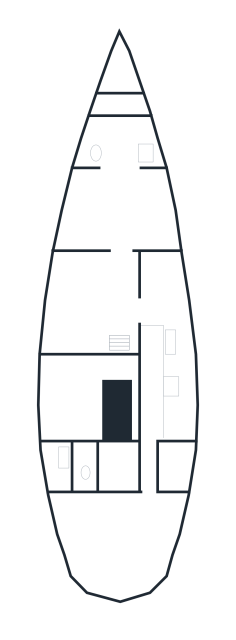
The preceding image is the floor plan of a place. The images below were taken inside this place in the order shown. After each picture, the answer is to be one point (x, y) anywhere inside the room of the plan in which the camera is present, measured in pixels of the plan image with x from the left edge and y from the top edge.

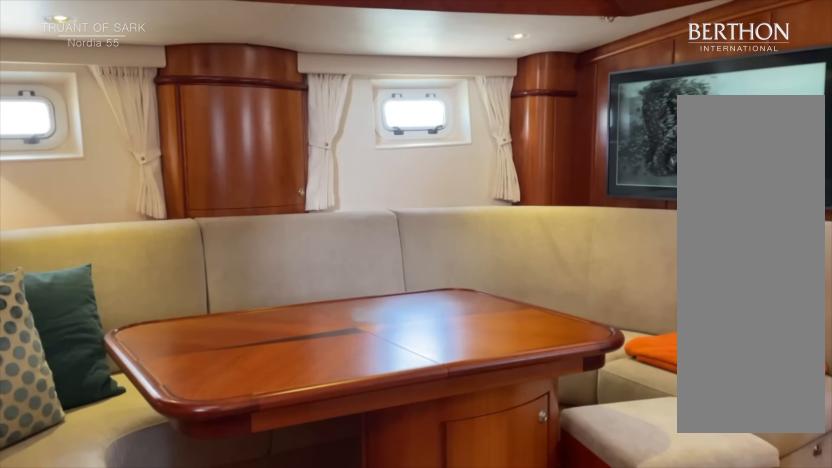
(116, 301)
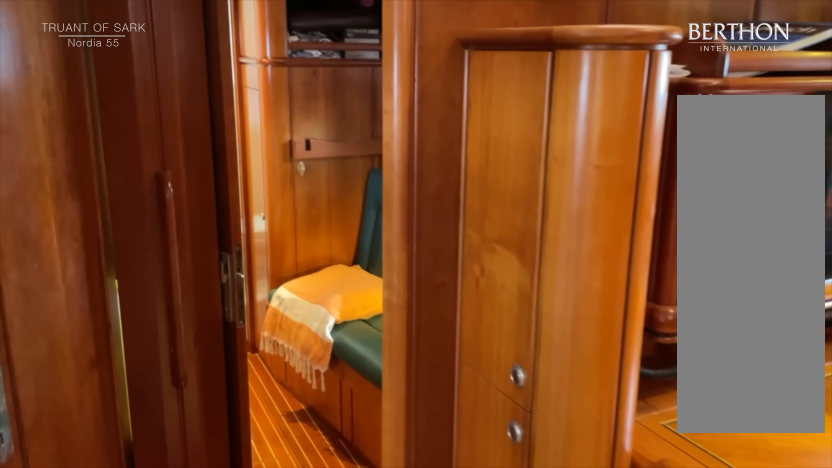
(116, 302)
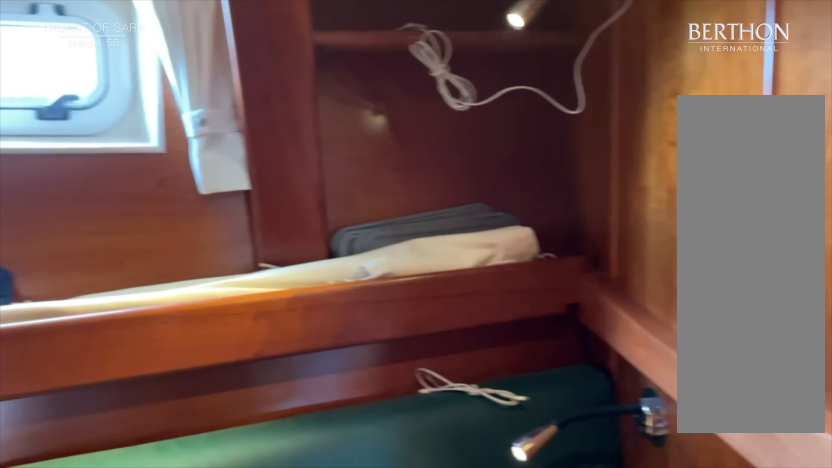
(116, 212)
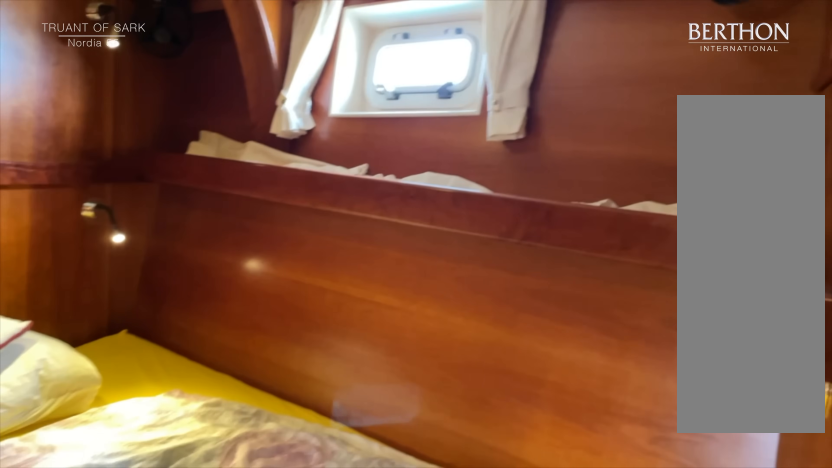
(116, 212)
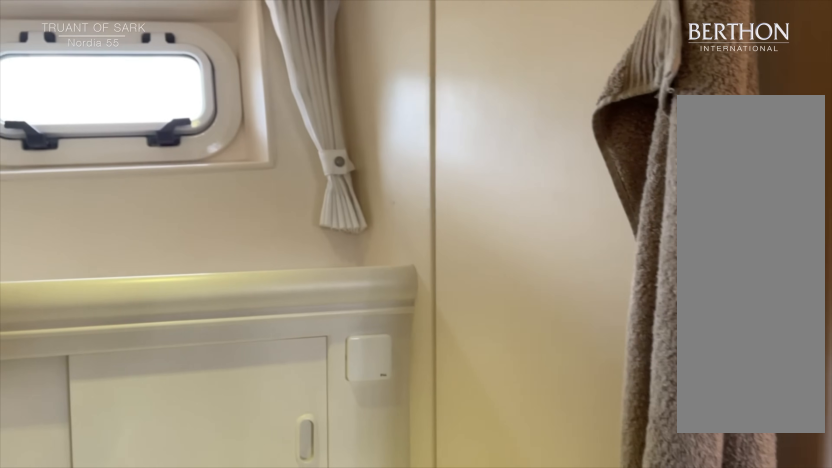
(119, 145)
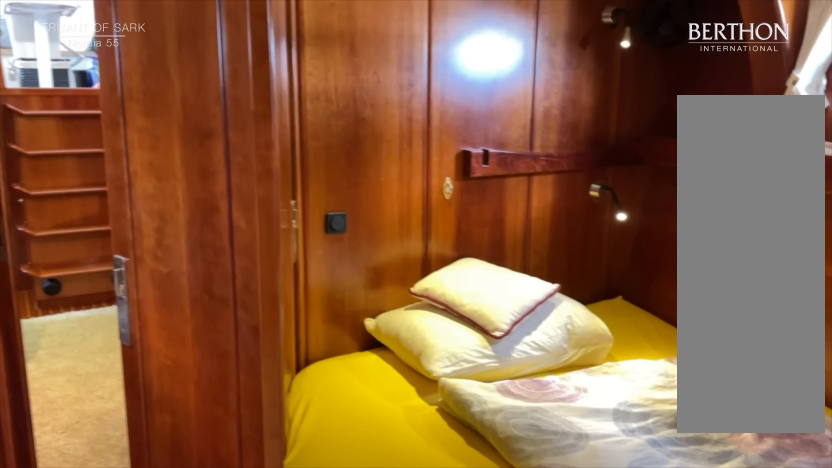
(116, 211)
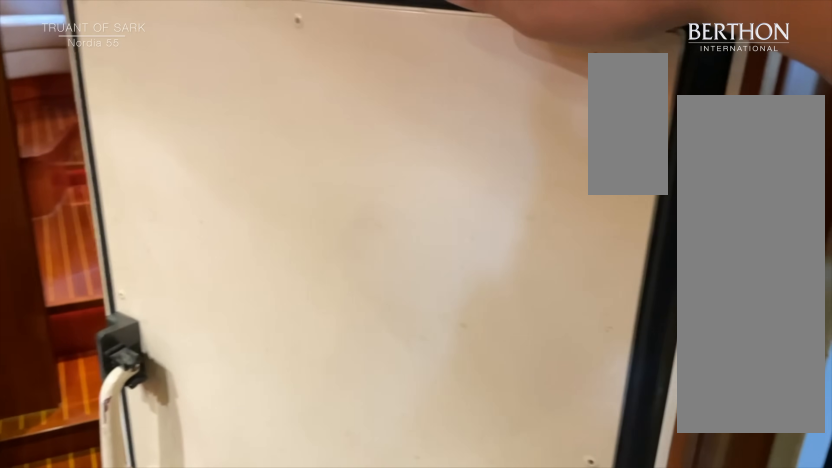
(168, 376)
